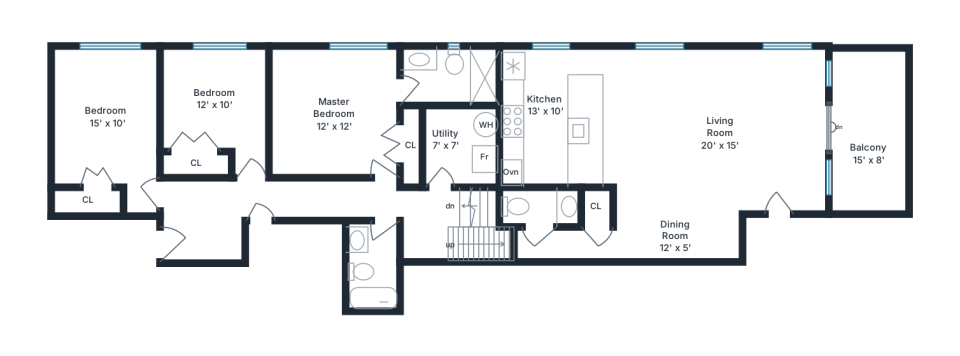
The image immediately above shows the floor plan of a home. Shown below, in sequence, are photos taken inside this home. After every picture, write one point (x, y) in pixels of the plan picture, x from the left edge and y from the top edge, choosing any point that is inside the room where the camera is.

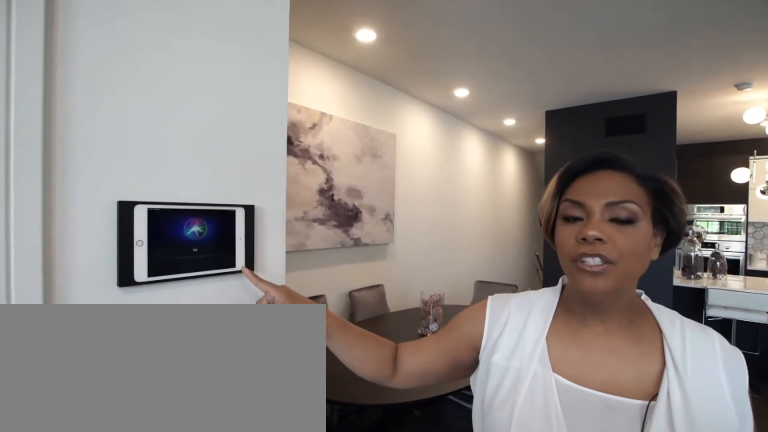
(678, 153)
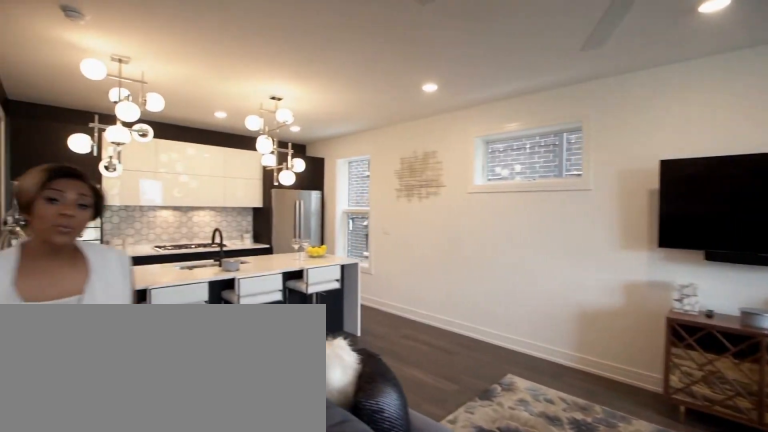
(676, 147)
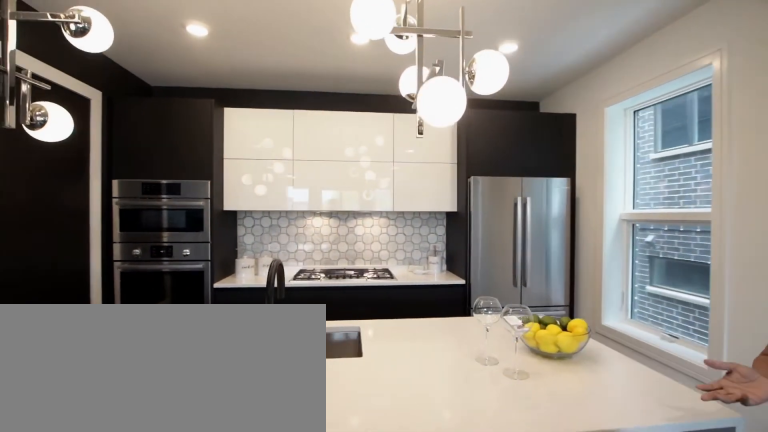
(676, 147)
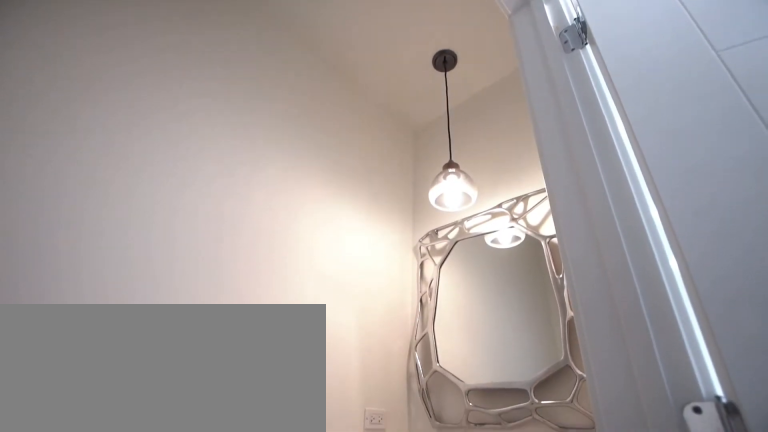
(535, 211)
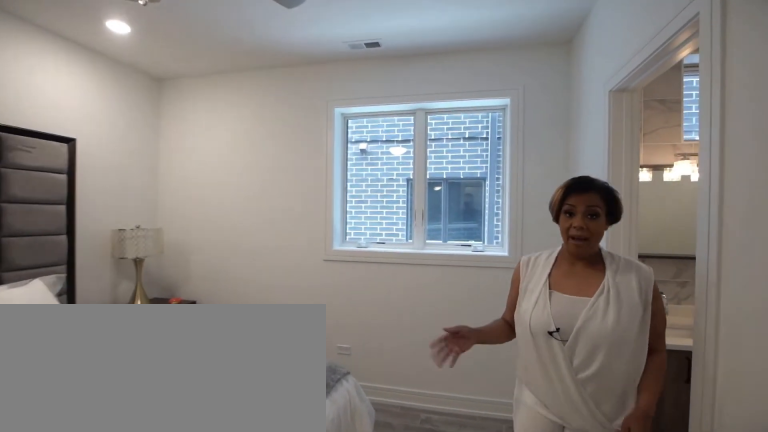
(332, 111)
